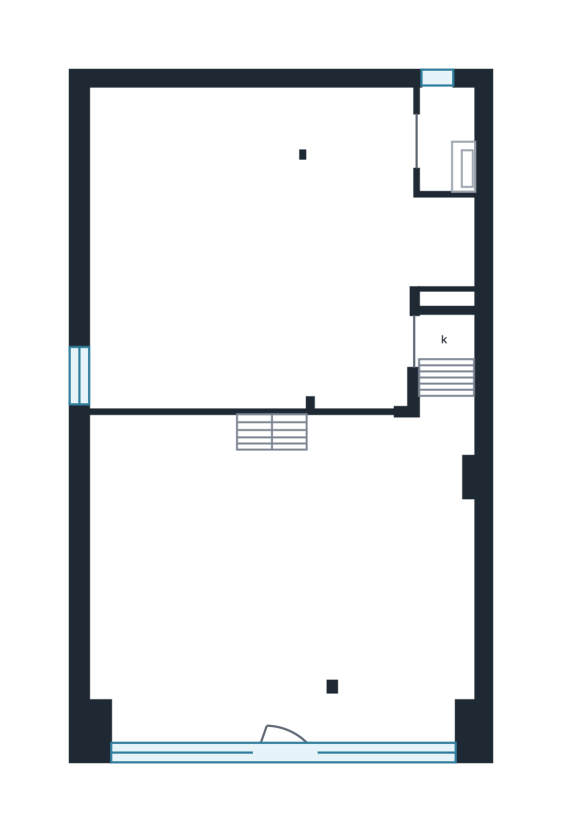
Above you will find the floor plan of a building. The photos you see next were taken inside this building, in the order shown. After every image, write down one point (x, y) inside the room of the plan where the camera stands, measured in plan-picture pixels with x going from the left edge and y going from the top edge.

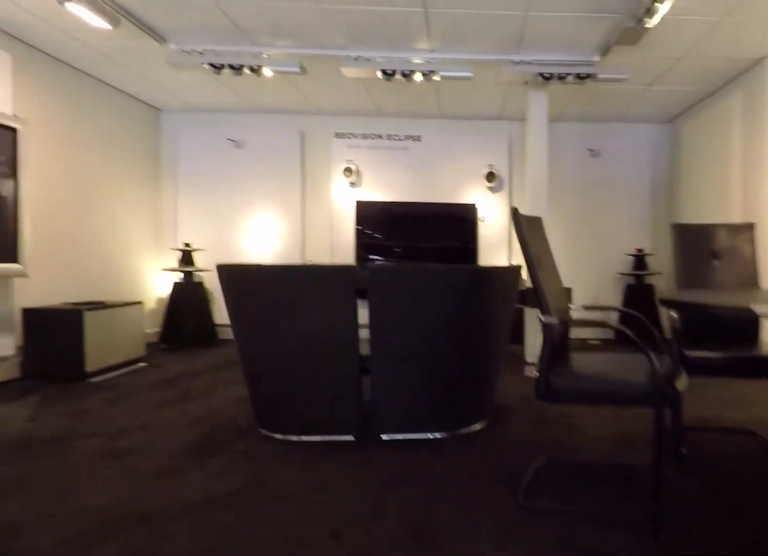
(456, 240)
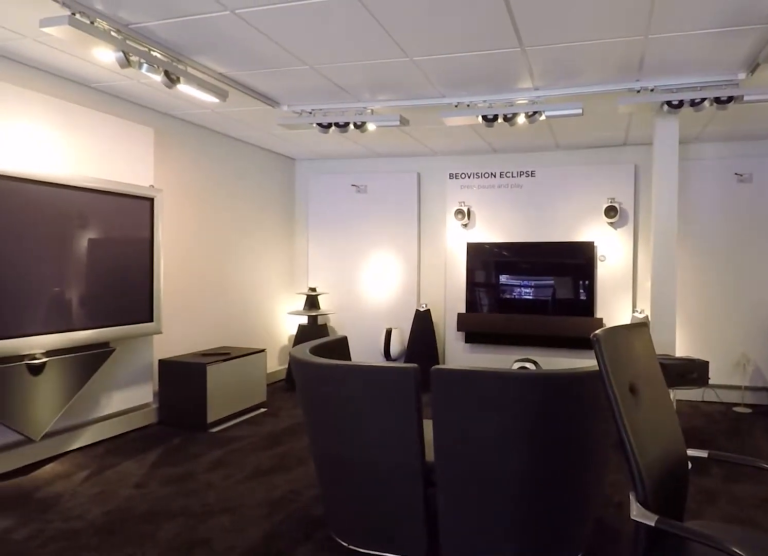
(456, 240)
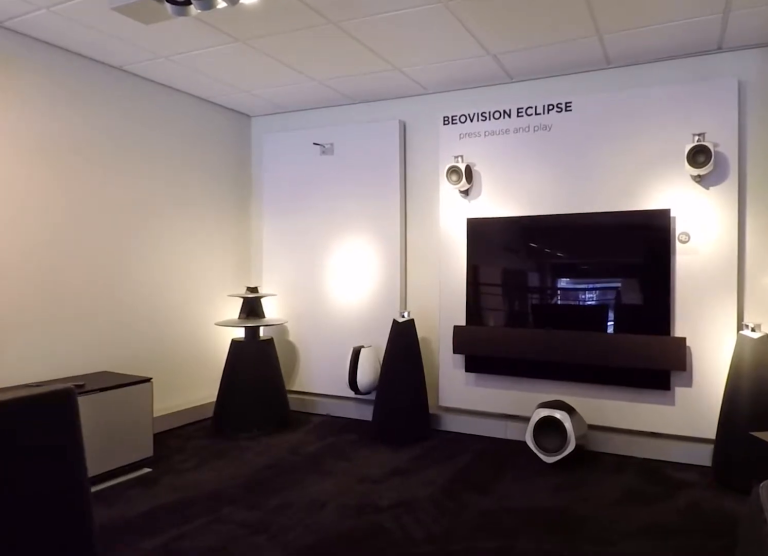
(456, 240)
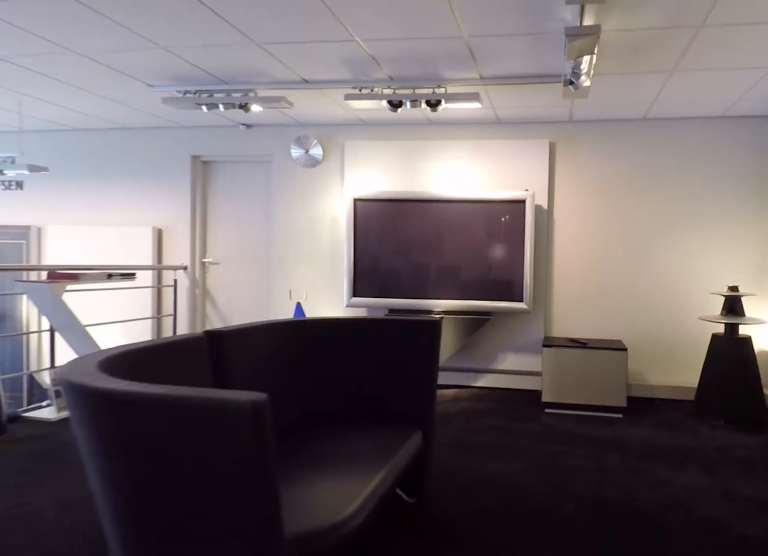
(433, 274)
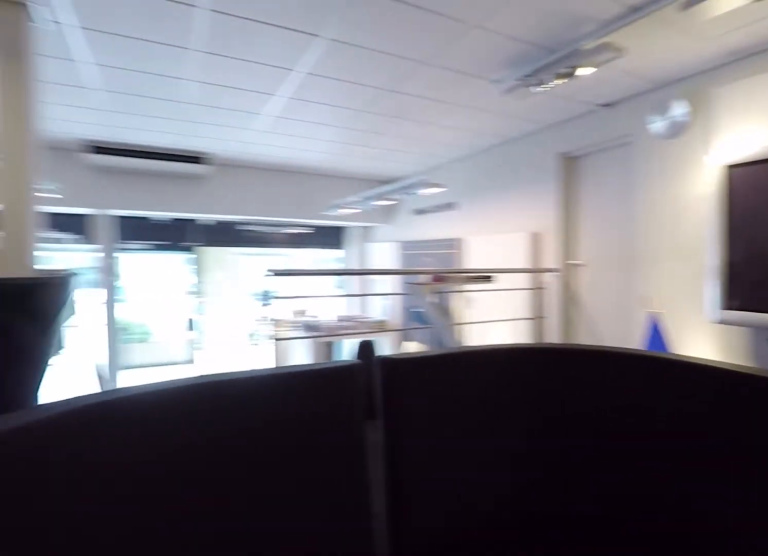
(449, 262)
